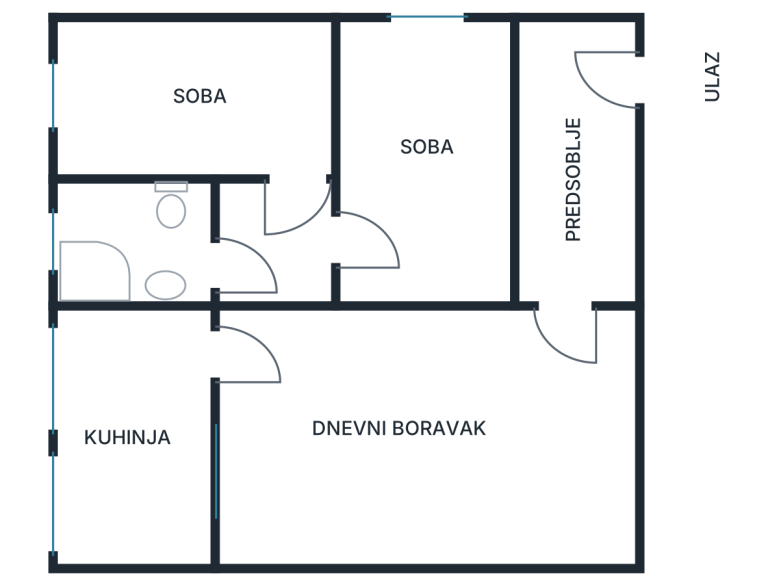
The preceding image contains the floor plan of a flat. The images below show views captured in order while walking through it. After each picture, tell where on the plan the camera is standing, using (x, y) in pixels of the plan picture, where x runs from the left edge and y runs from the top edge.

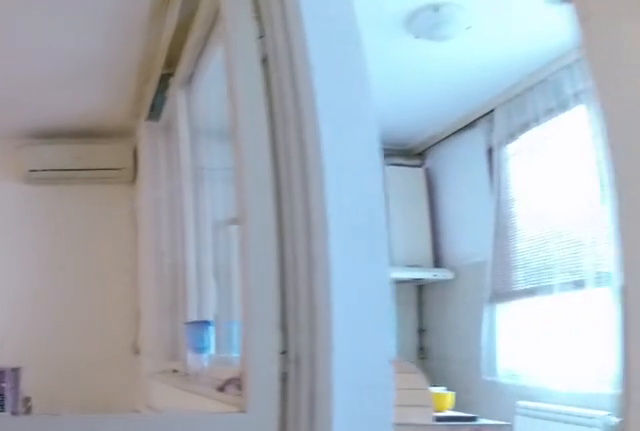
(275, 281)
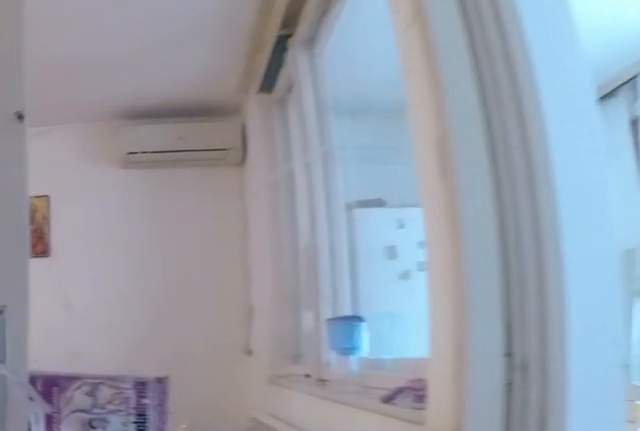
(270, 297)
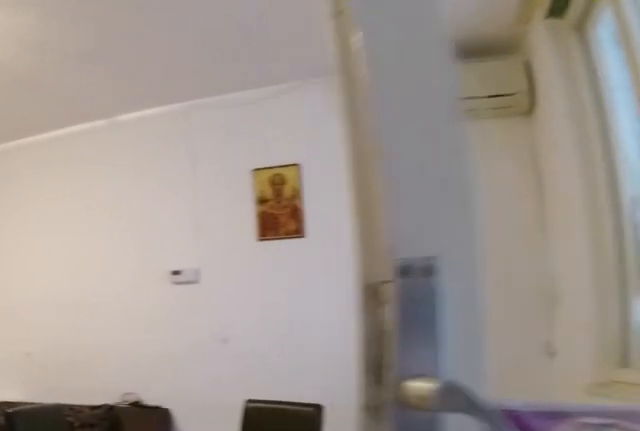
(258, 321)
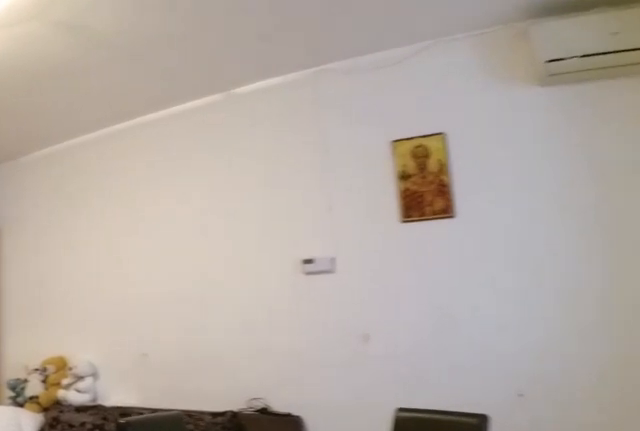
(253, 333)
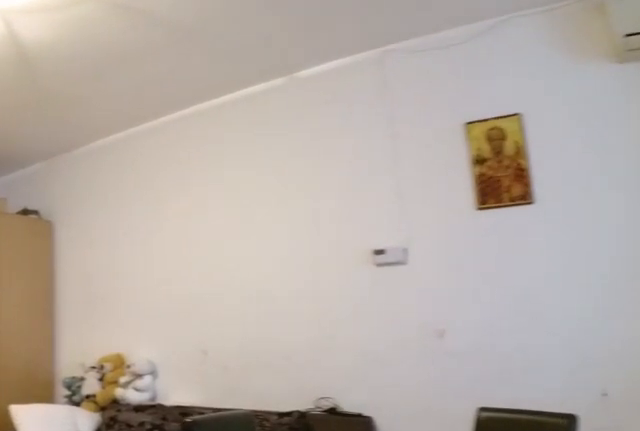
(253, 333)
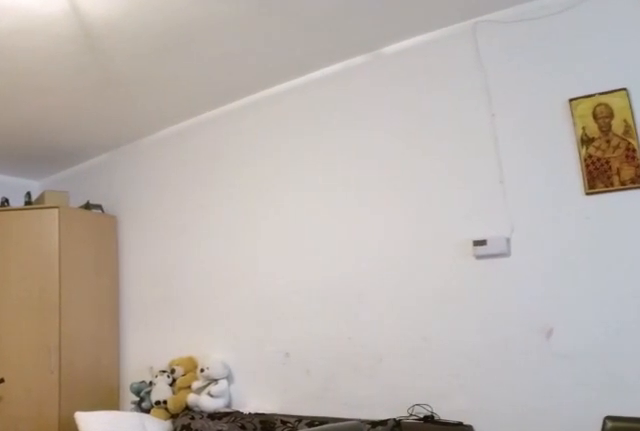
(253, 333)
